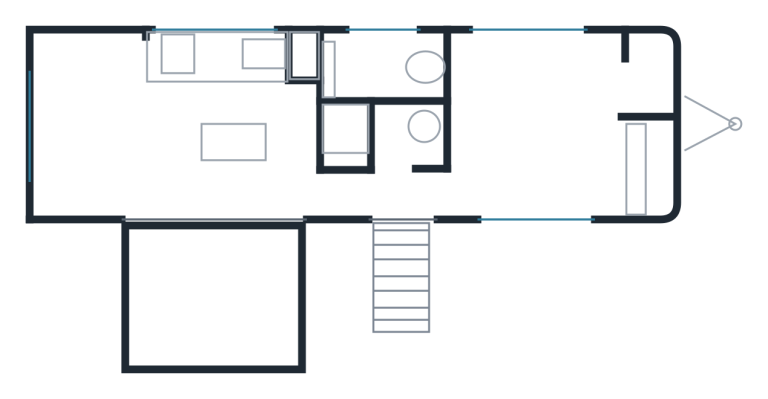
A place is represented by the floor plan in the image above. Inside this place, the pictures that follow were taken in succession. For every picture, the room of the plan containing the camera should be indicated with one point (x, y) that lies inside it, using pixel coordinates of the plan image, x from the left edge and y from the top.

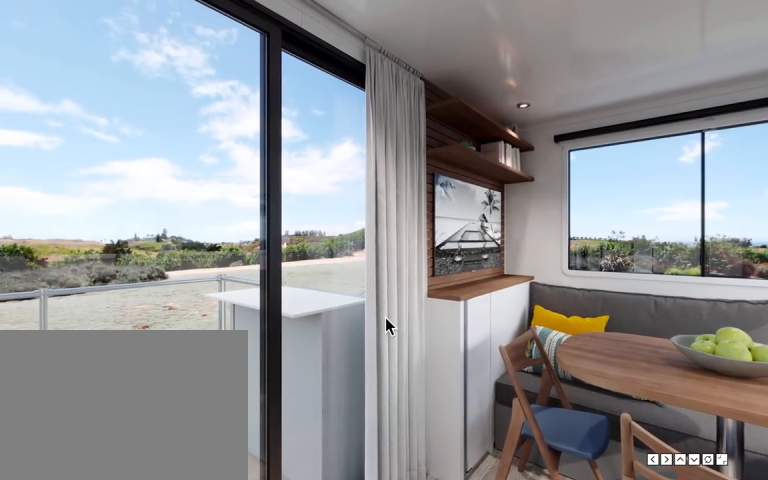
(232, 132)
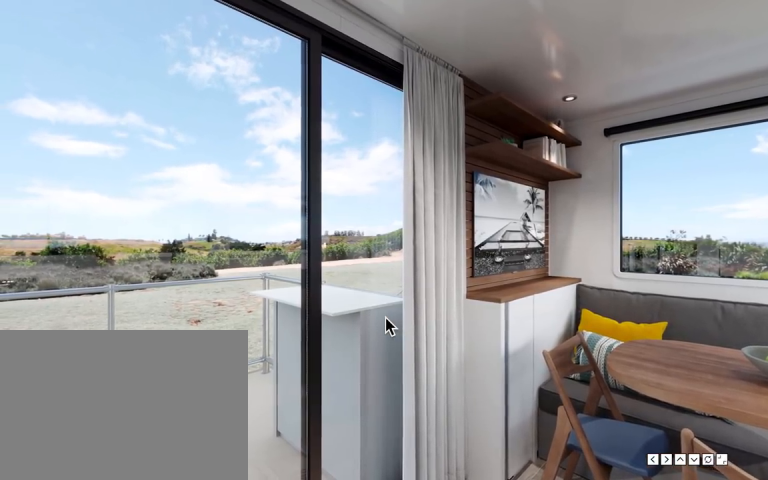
(232, 132)
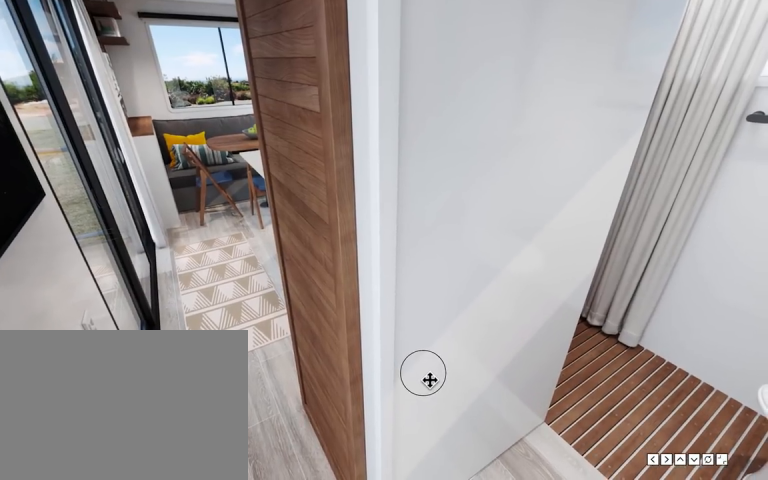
(386, 195)
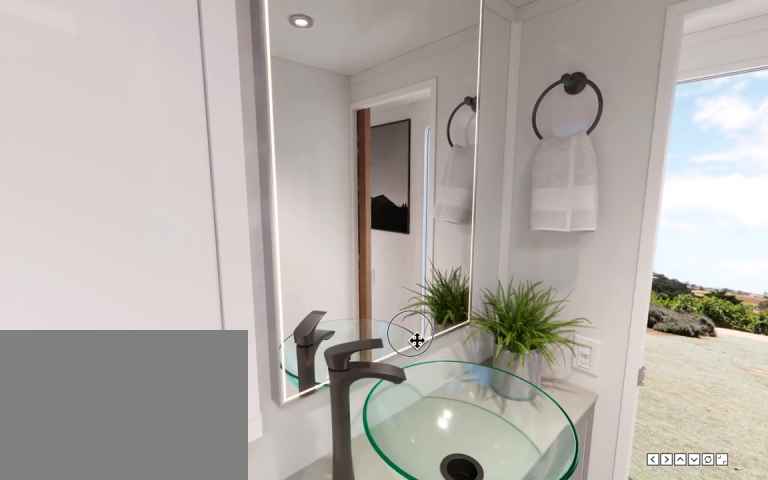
(386, 133)
